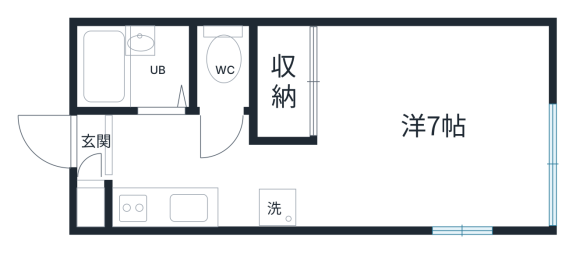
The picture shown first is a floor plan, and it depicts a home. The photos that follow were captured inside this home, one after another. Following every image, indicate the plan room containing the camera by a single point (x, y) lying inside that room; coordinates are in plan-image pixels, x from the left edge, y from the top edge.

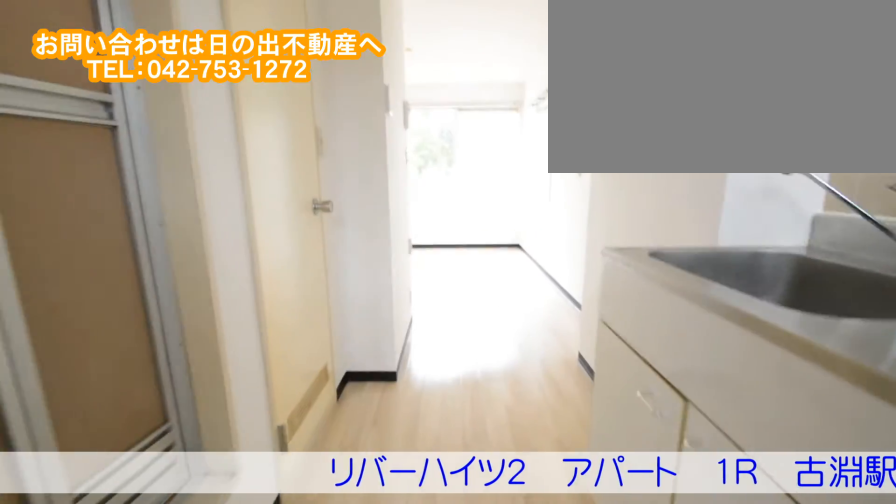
(147, 145)
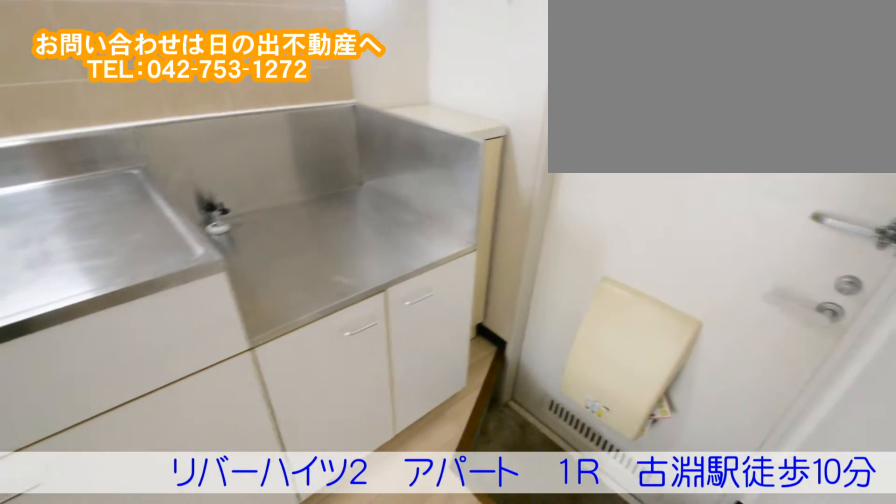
(187, 148)
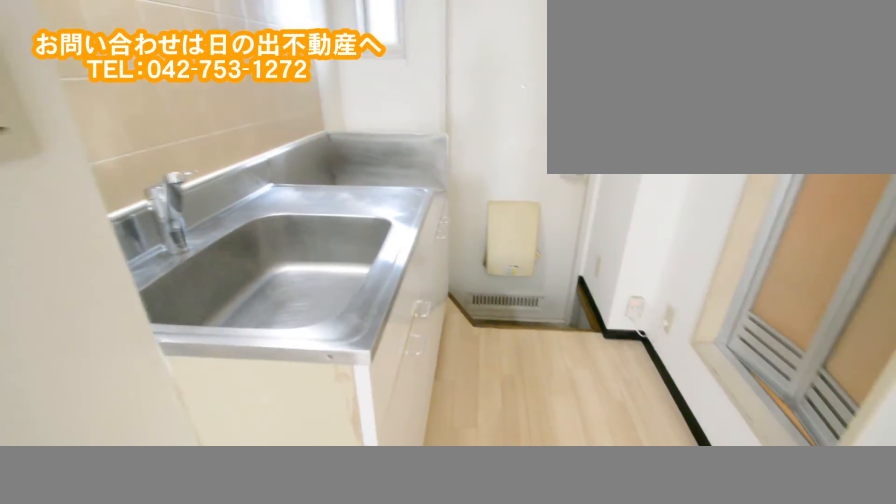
(187, 148)
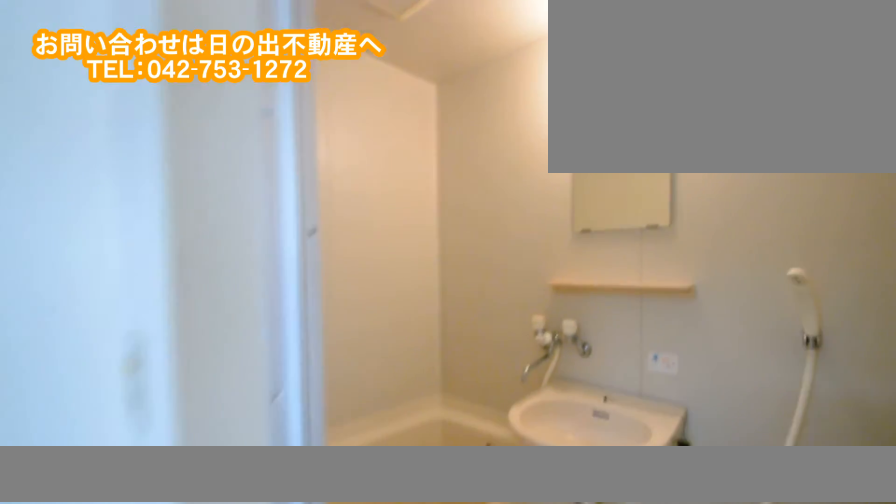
(128, 75)
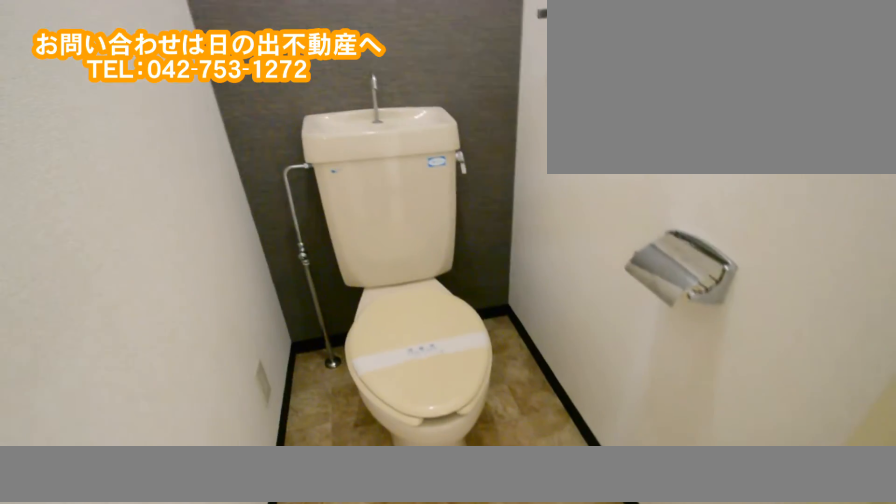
(217, 72)
